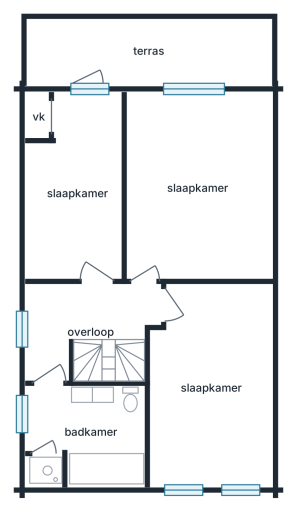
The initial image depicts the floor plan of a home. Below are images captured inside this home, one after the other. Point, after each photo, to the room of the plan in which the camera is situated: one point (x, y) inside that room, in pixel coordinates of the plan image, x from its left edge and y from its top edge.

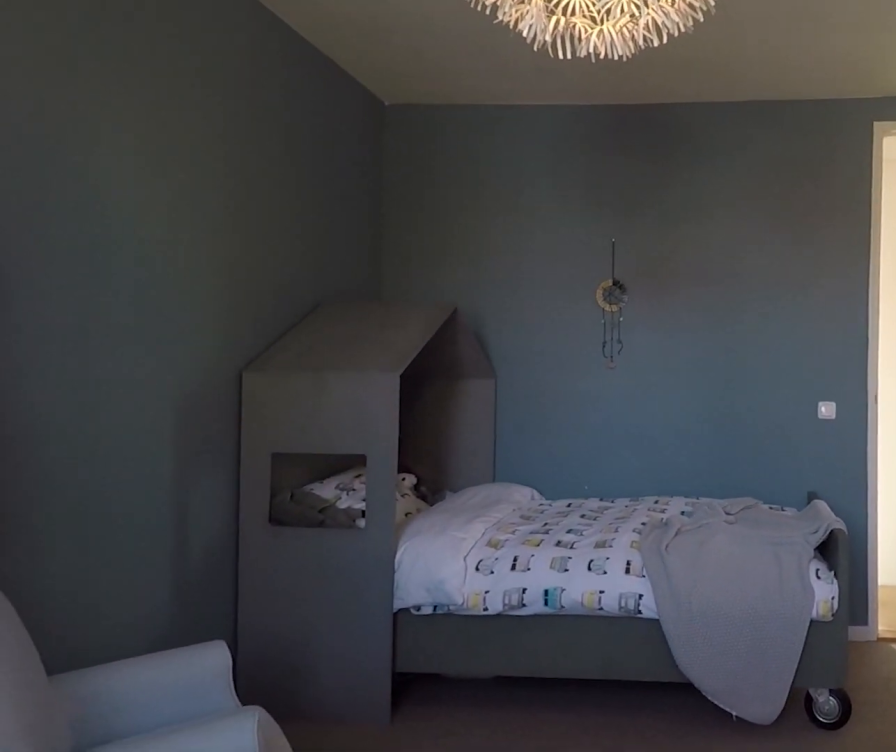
(197, 187)
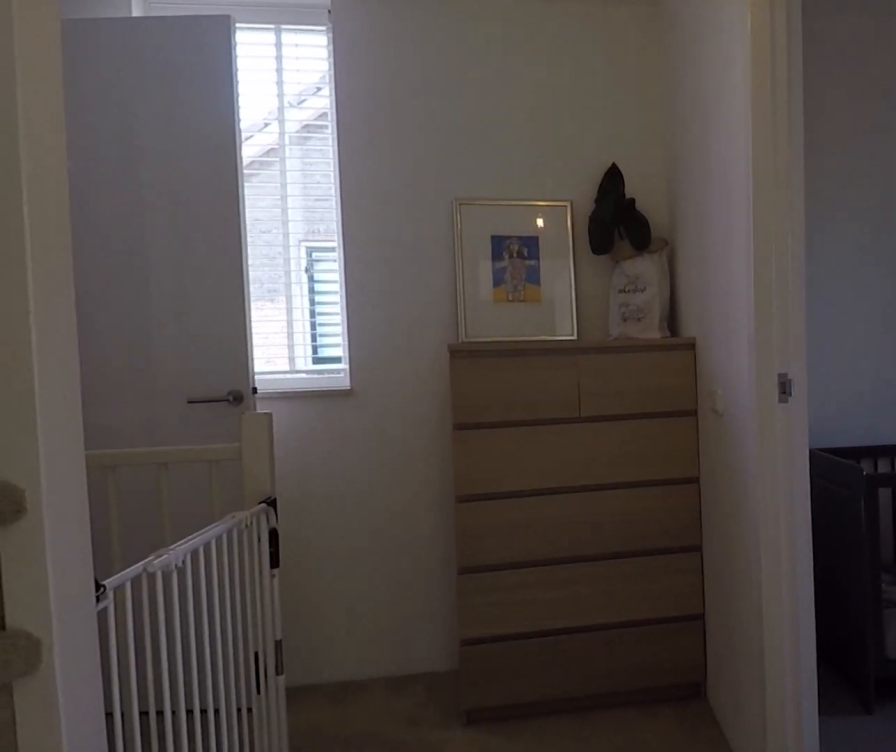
(85, 321)
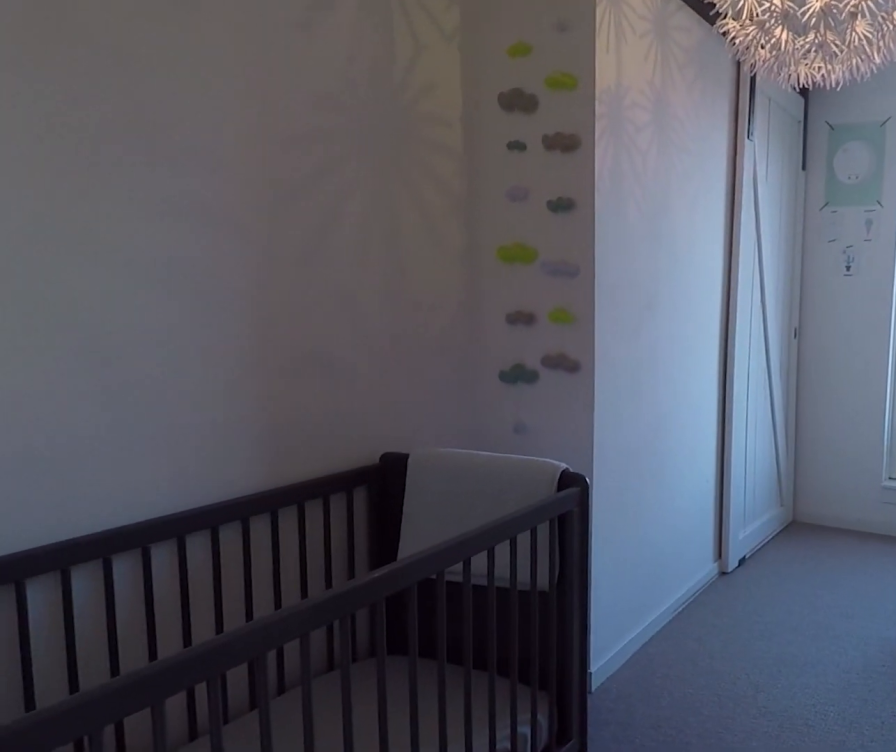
(77, 192)
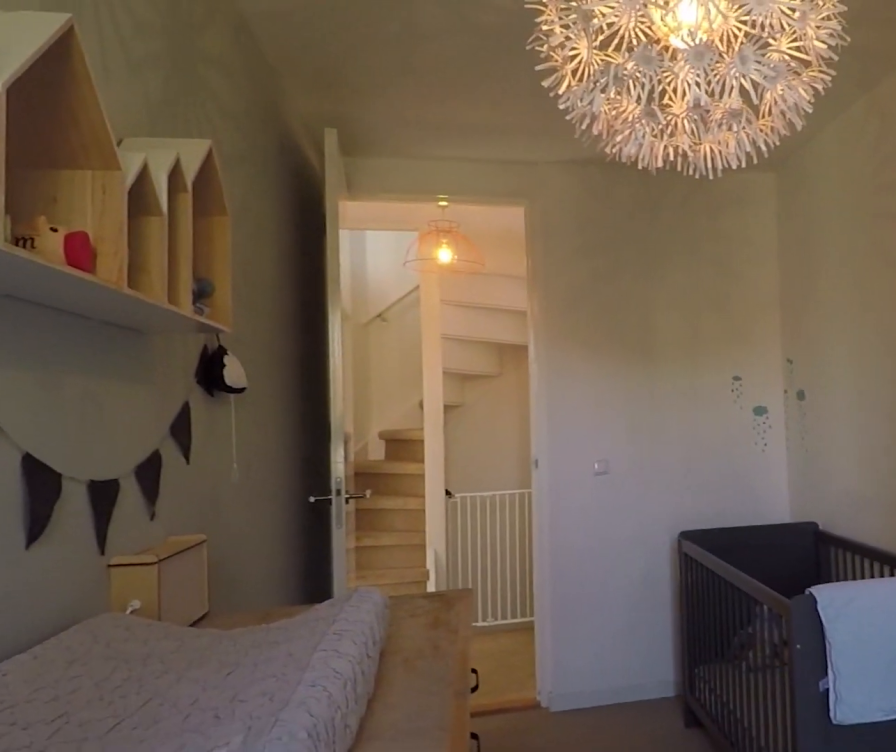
(77, 192)
